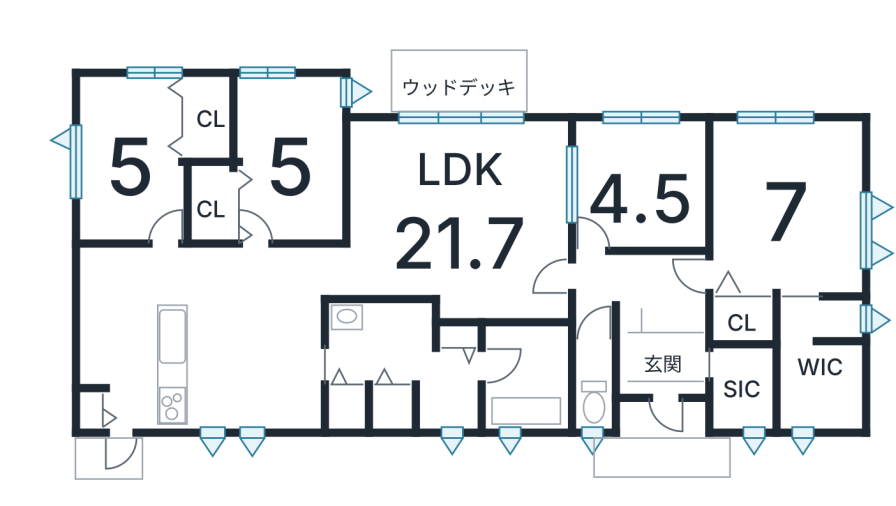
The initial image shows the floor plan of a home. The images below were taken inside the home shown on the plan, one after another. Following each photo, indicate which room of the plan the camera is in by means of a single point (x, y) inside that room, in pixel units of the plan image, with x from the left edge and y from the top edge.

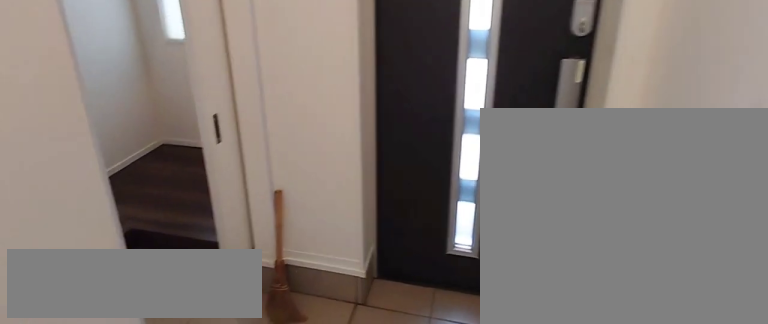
(668, 367)
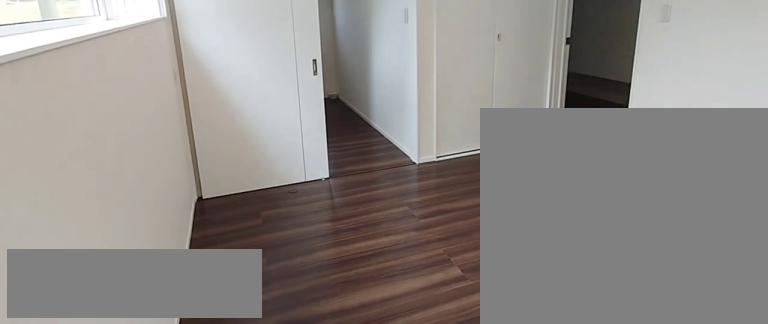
(781, 237)
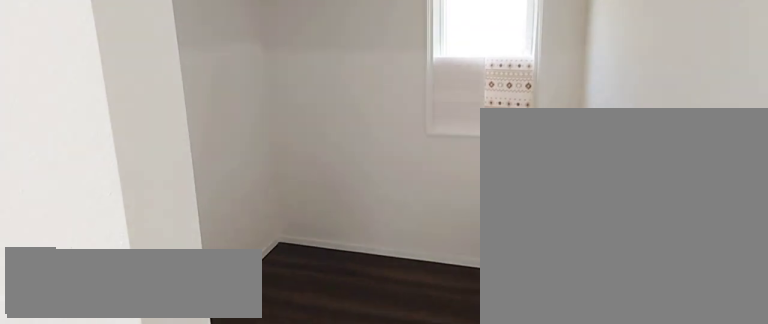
(821, 374)
